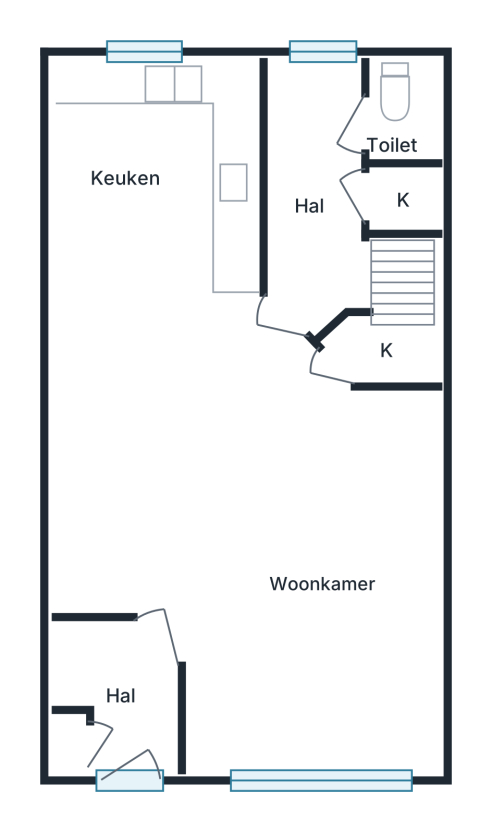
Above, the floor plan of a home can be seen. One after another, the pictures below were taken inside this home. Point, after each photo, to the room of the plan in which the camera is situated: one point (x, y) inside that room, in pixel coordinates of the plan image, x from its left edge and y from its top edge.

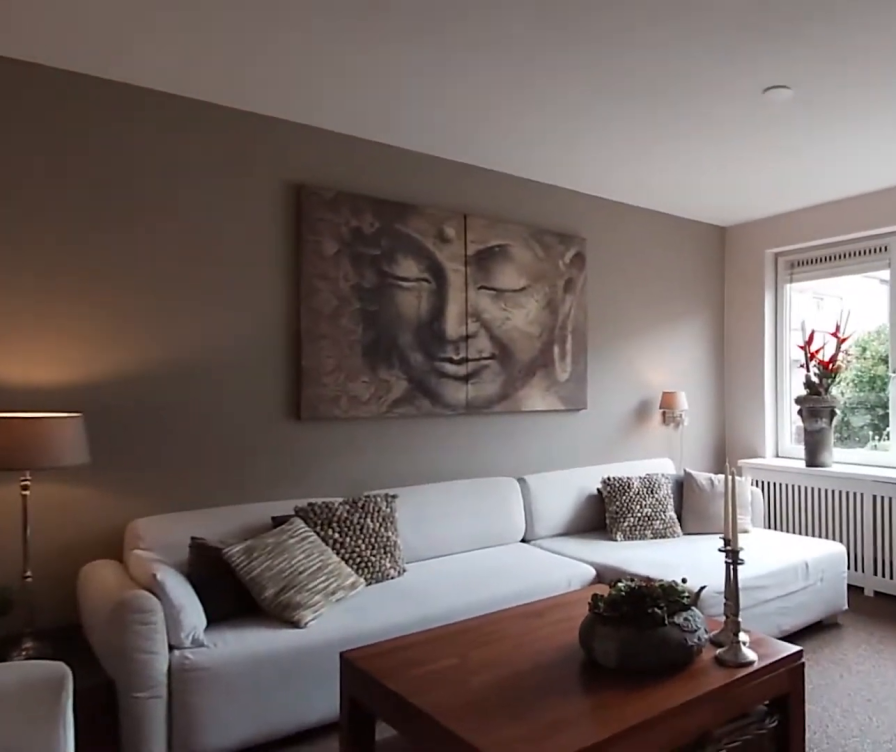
(254, 527)
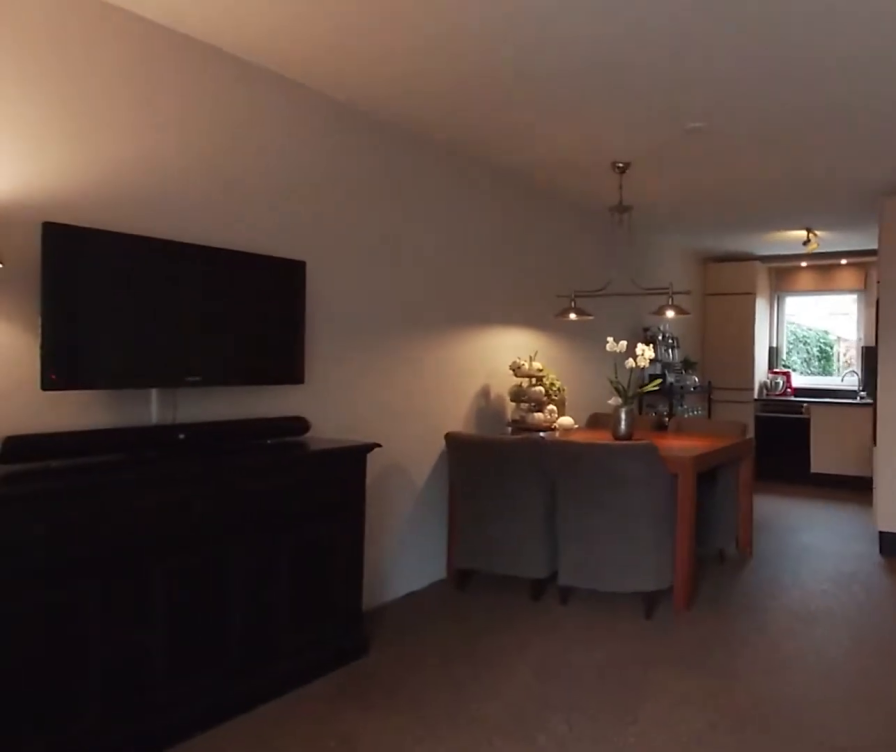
(254, 527)
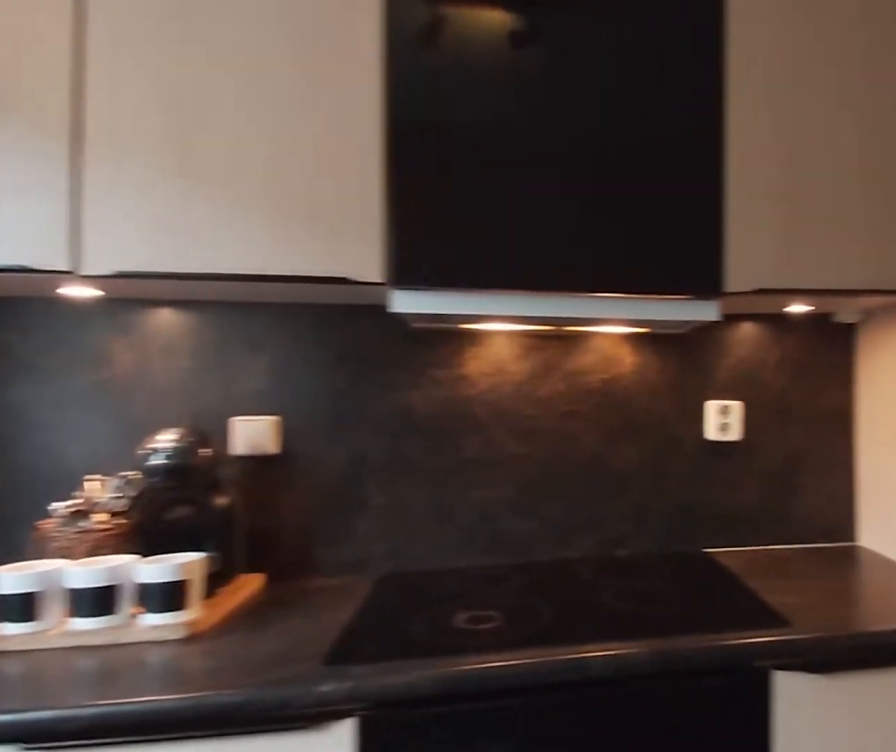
(155, 176)
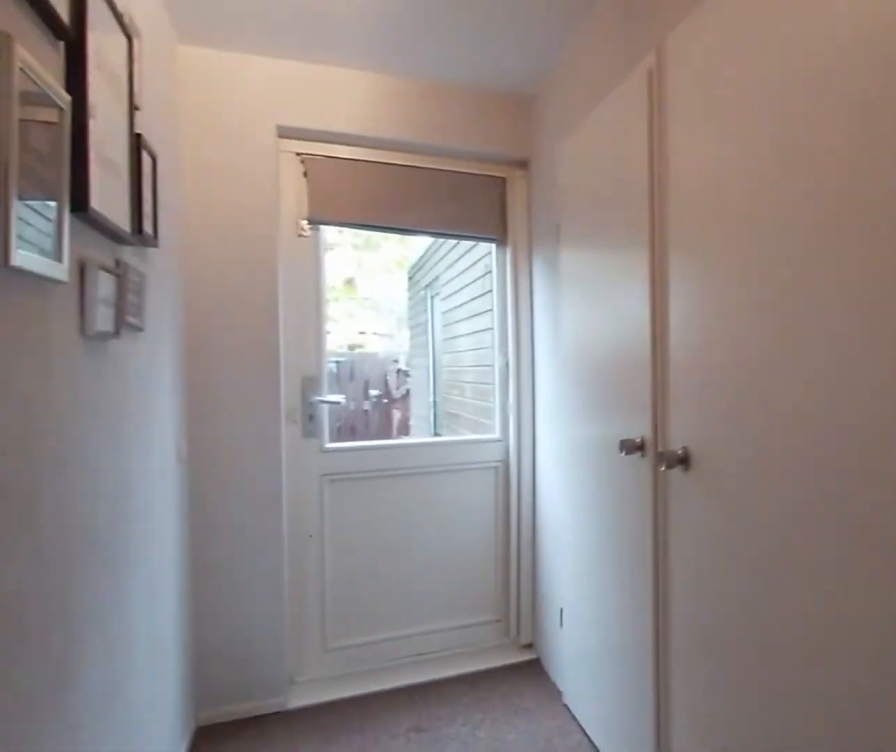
(317, 191)
